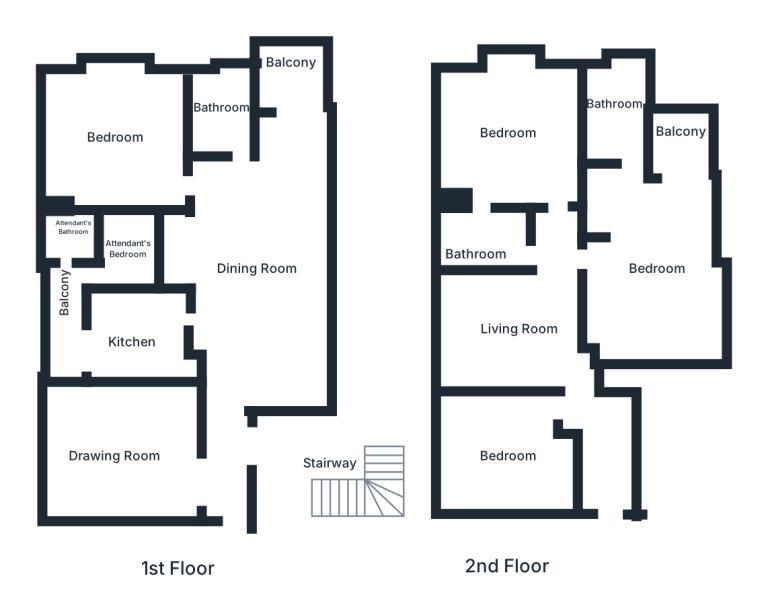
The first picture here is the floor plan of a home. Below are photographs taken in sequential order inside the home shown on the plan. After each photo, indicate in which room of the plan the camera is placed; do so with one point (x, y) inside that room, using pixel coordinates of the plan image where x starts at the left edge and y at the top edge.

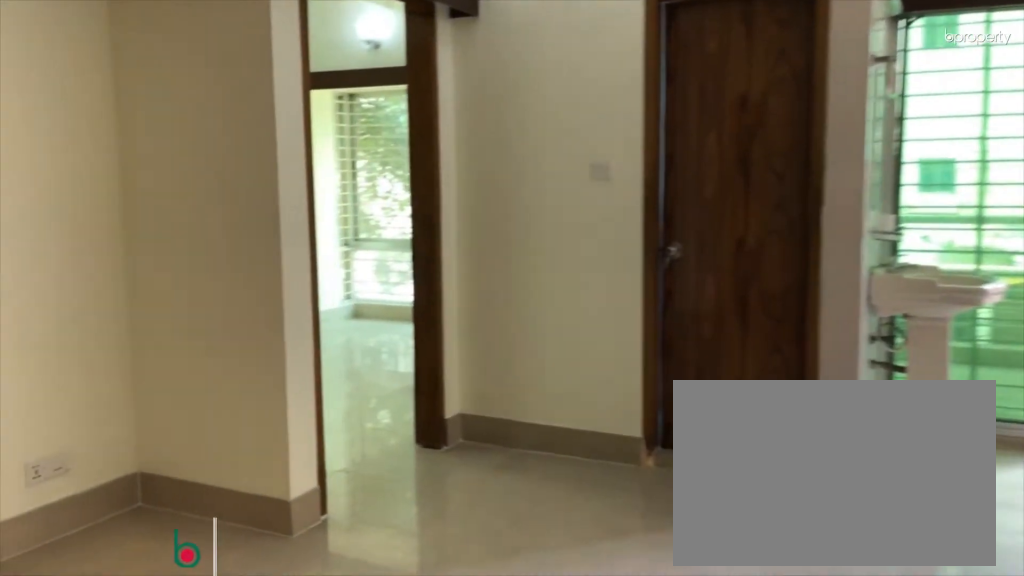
(258, 257)
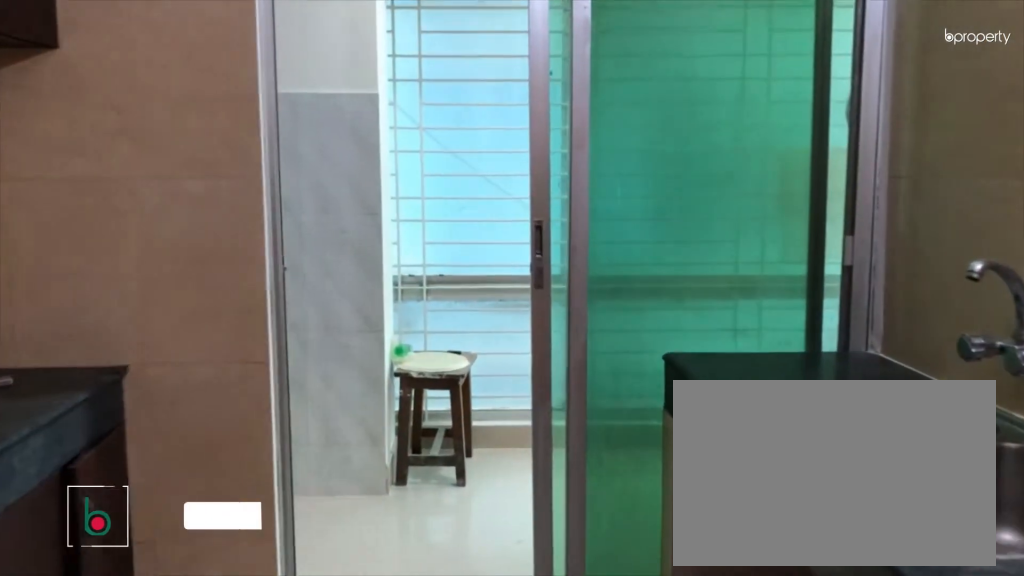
(131, 340)
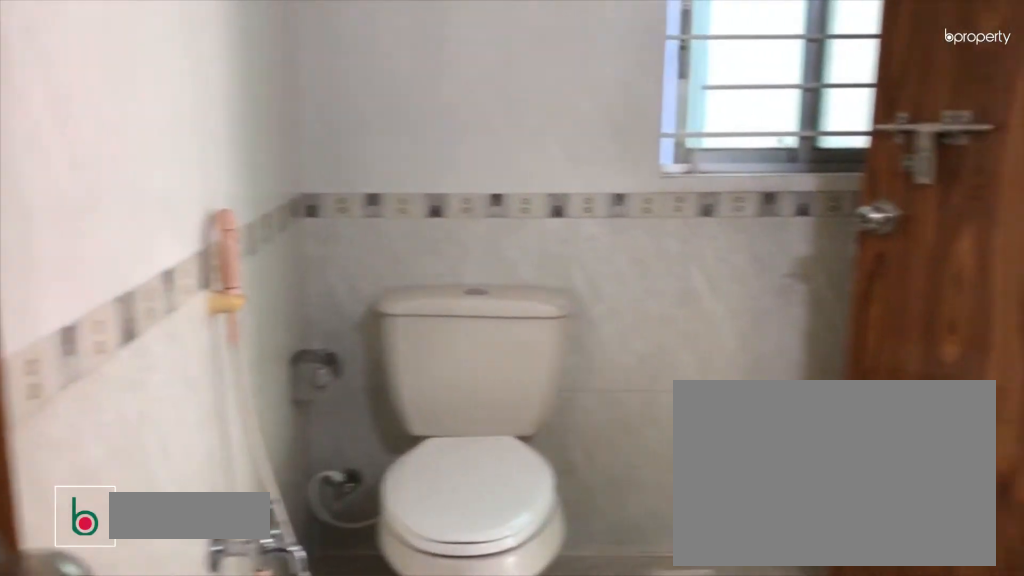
(492, 241)
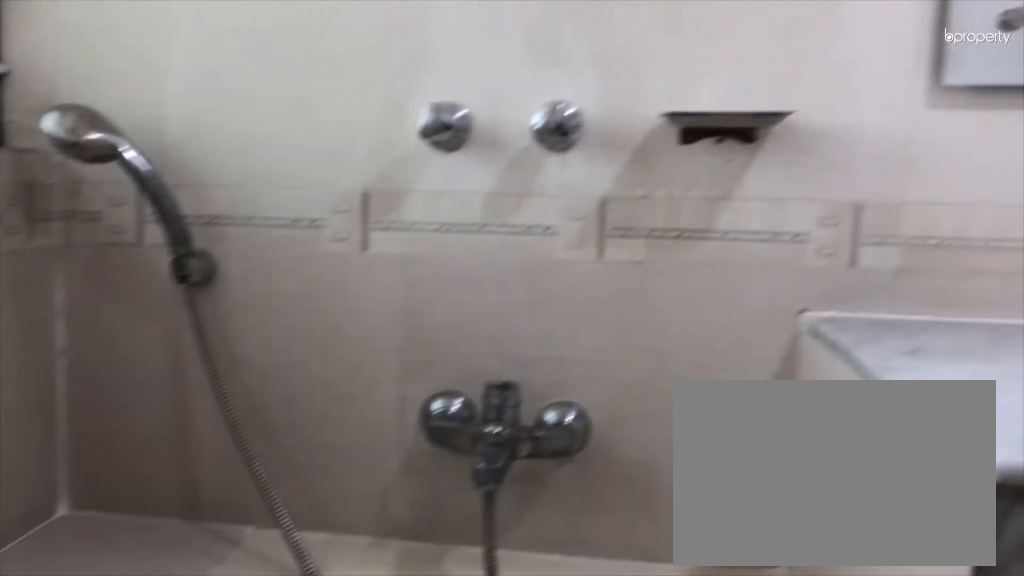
(611, 112)
